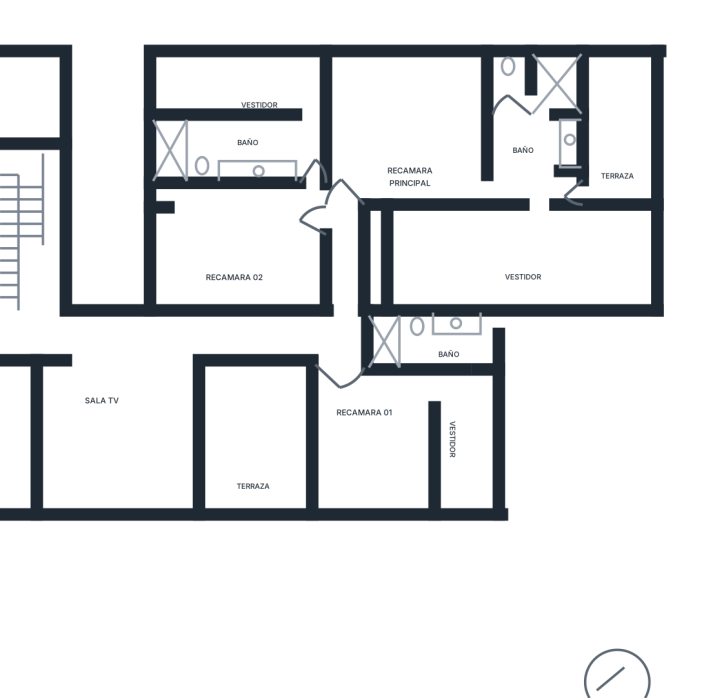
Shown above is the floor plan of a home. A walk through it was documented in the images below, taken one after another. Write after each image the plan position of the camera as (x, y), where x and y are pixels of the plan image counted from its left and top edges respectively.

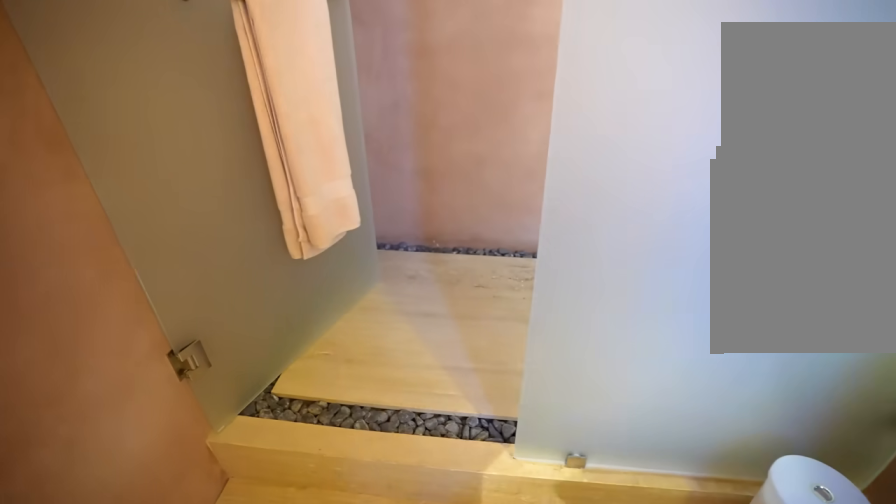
(450, 361)
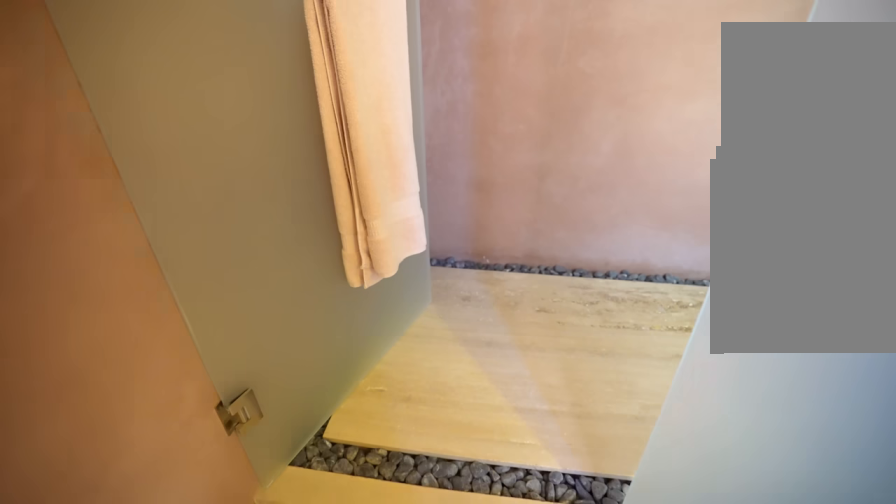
(448, 359)
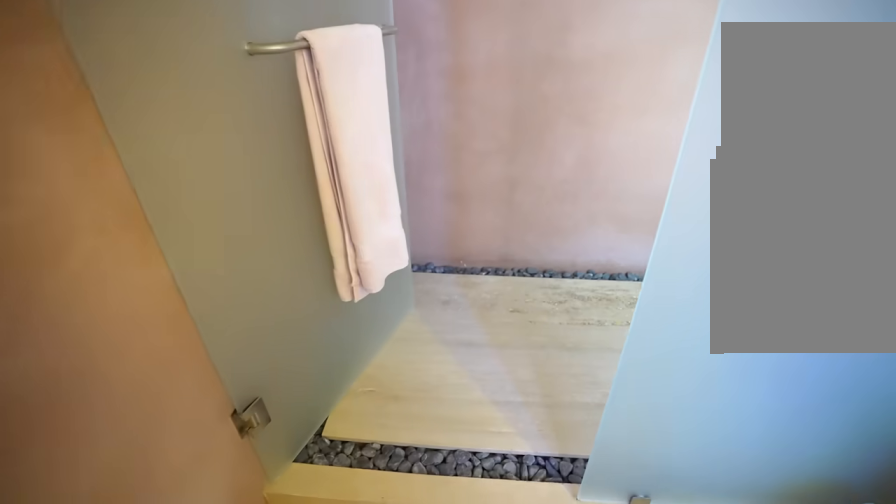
(420, 353)
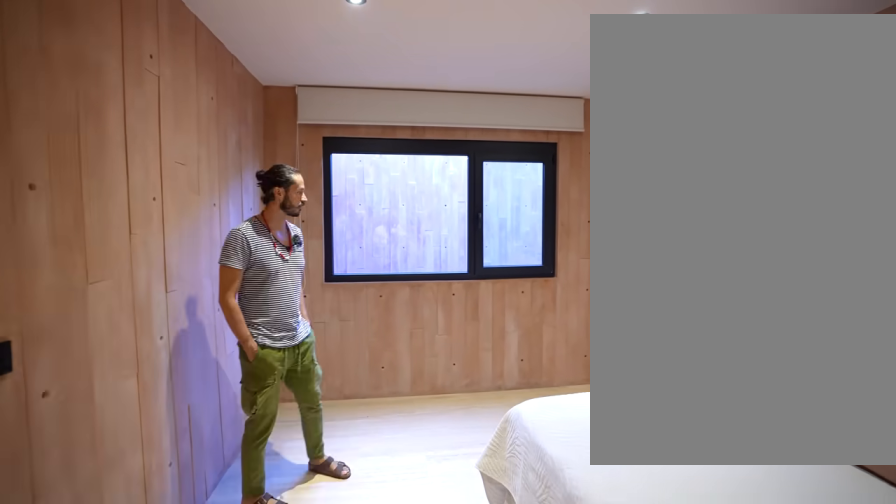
(302, 225)
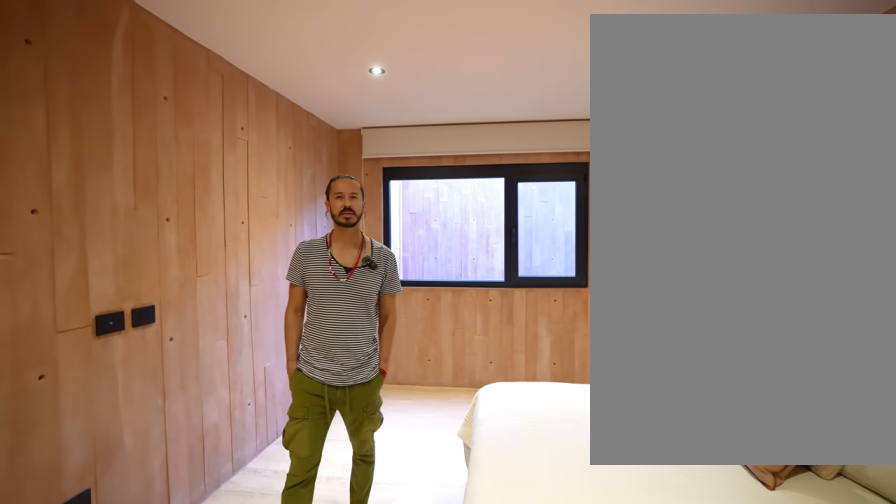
(303, 289)
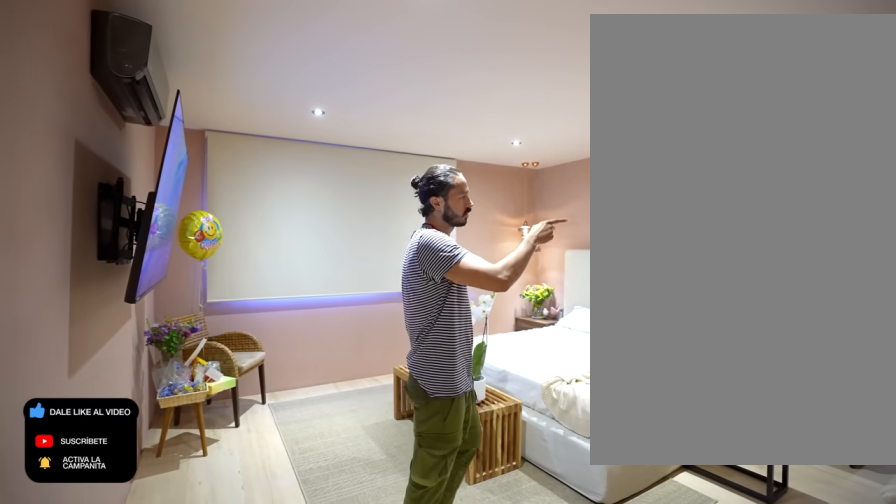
(340, 204)
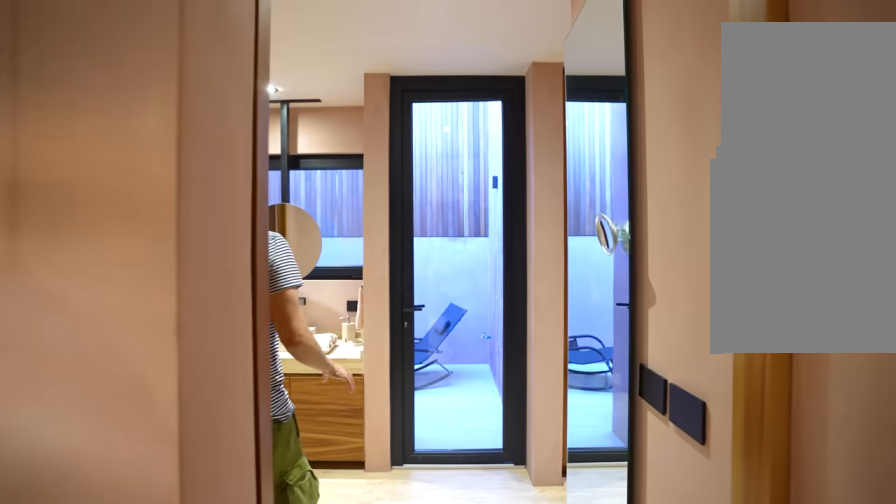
(411, 181)
